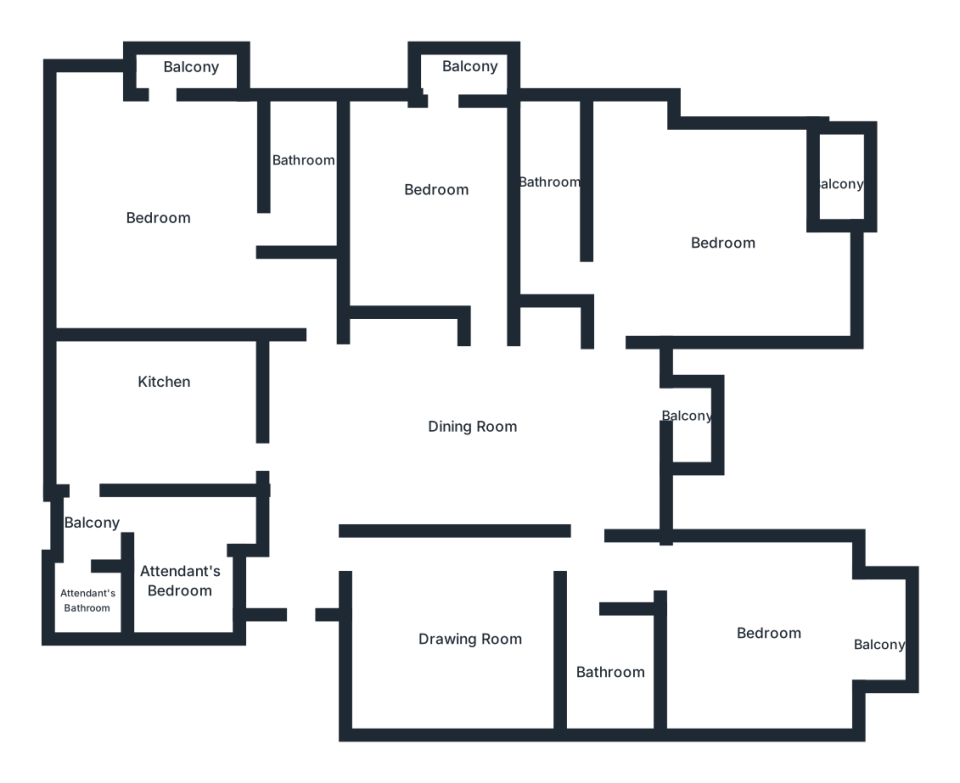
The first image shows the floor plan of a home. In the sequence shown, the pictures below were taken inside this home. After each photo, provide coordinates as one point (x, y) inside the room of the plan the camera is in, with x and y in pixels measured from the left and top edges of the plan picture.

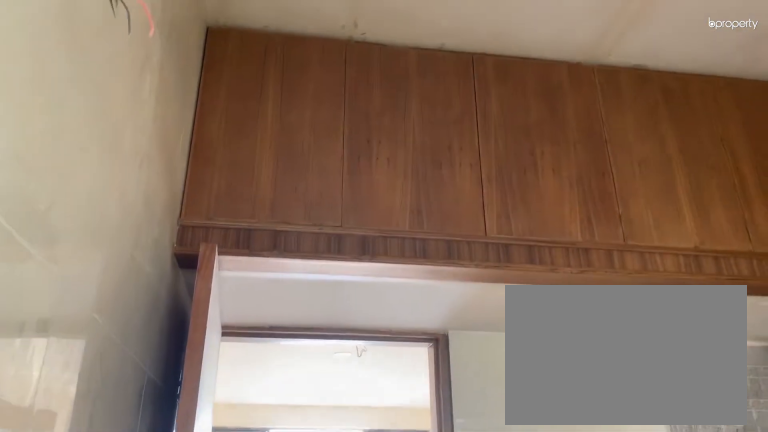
(159, 403)
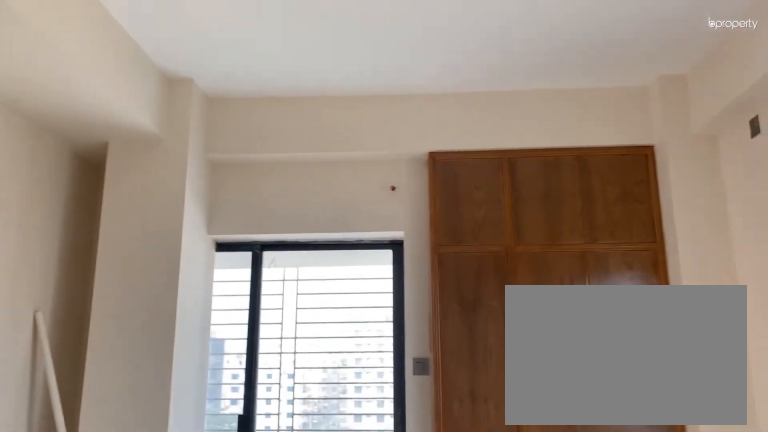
(167, 219)
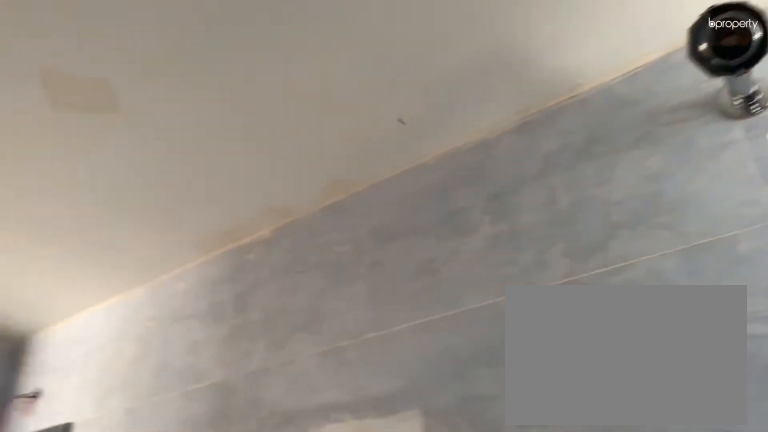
(293, 190)
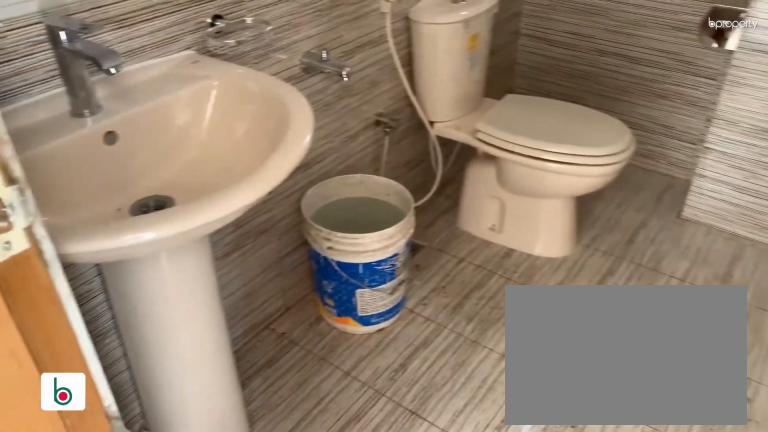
(615, 675)
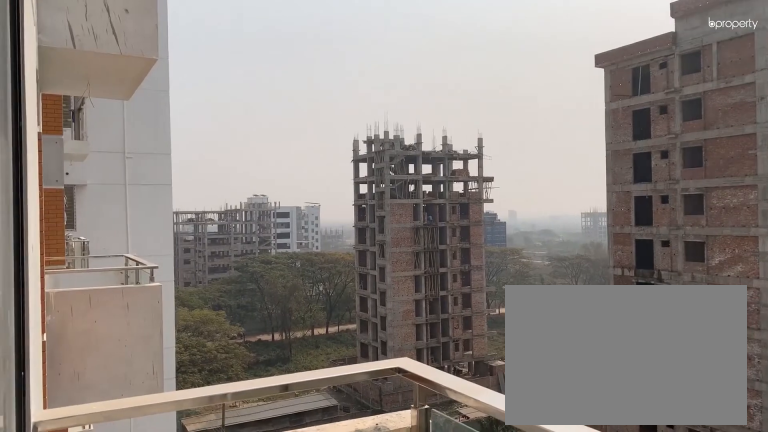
(882, 648)
